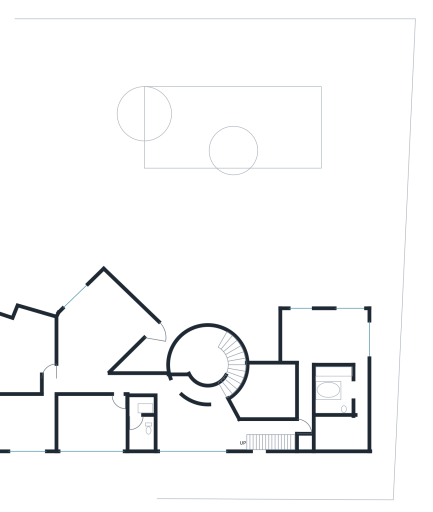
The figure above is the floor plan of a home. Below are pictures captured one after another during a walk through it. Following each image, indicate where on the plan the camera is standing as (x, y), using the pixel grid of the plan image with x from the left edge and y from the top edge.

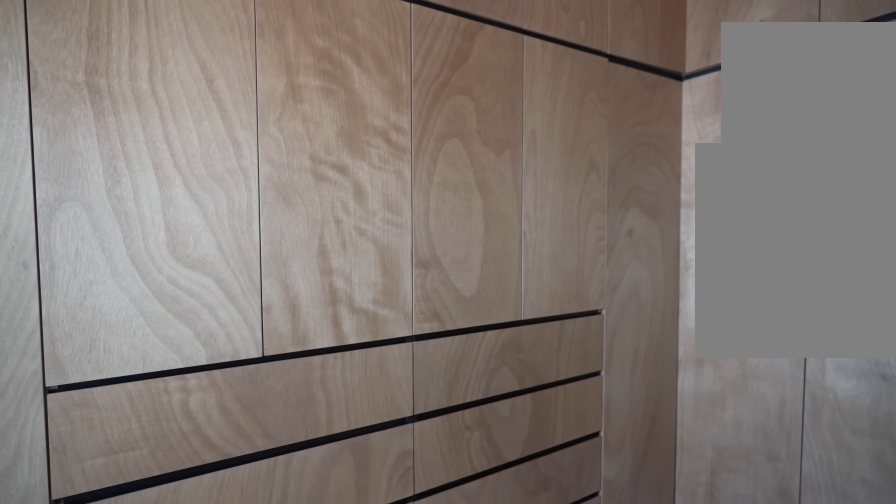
(337, 435)
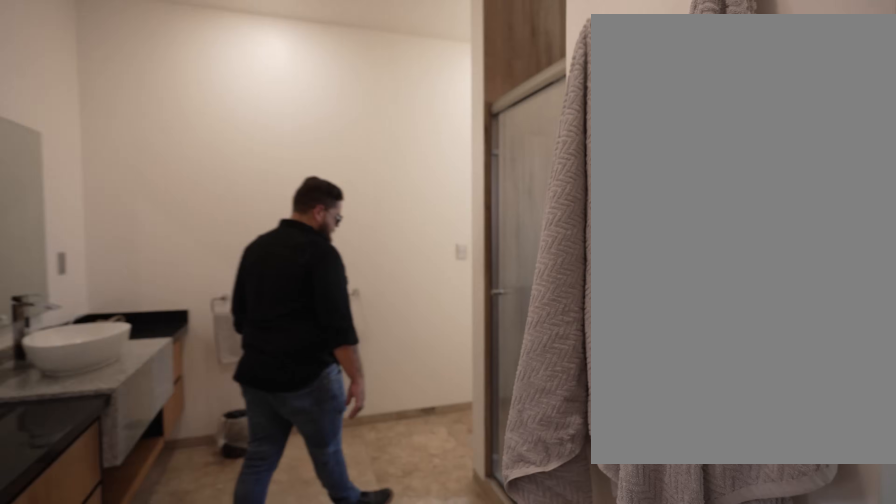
(352, 392)
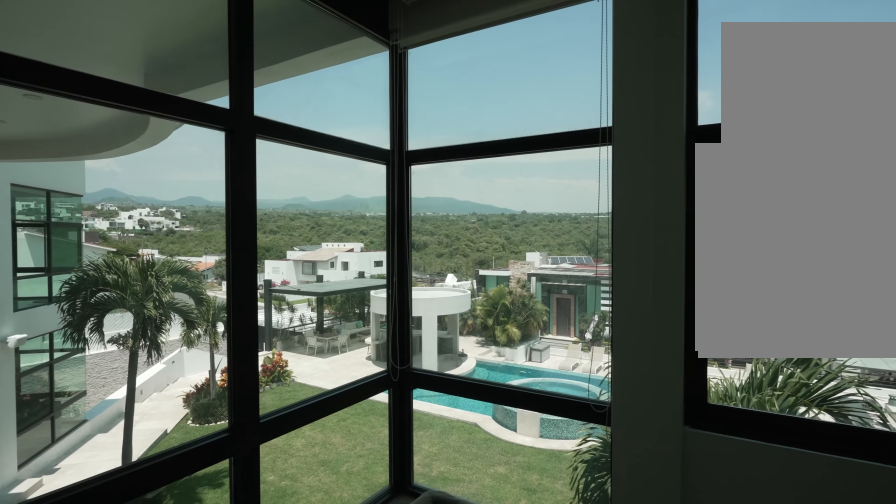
(317, 320)
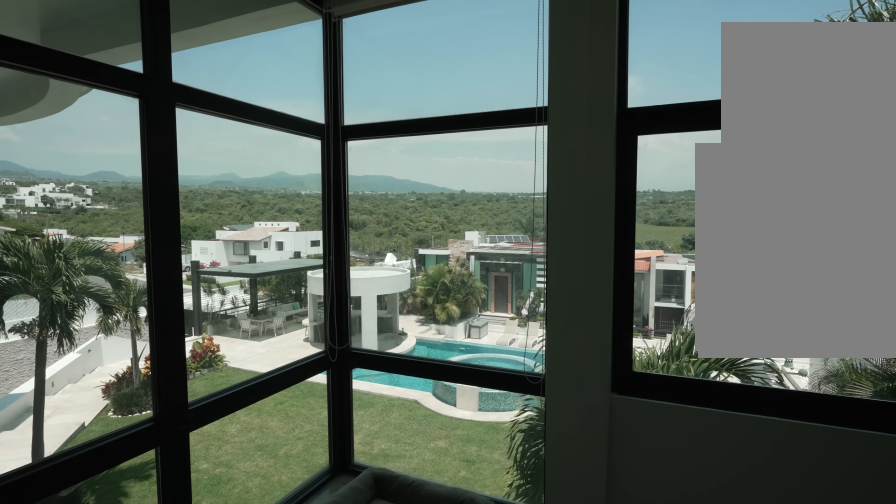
(317, 320)
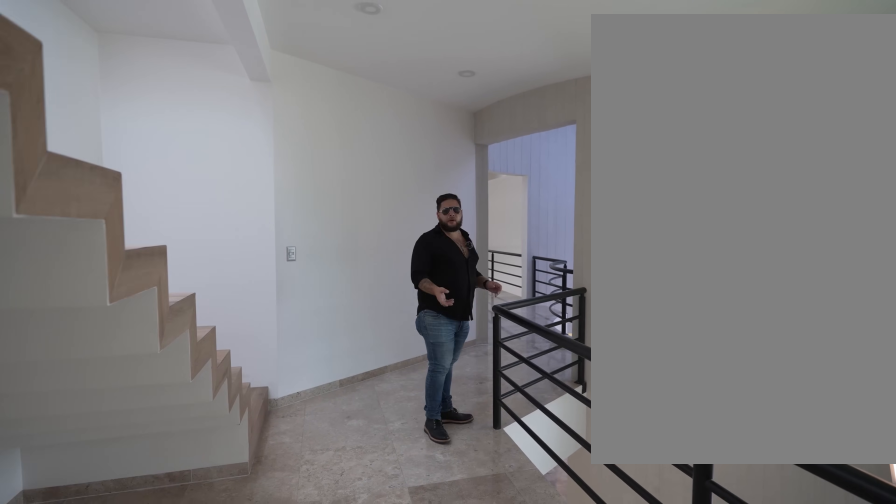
(280, 425)
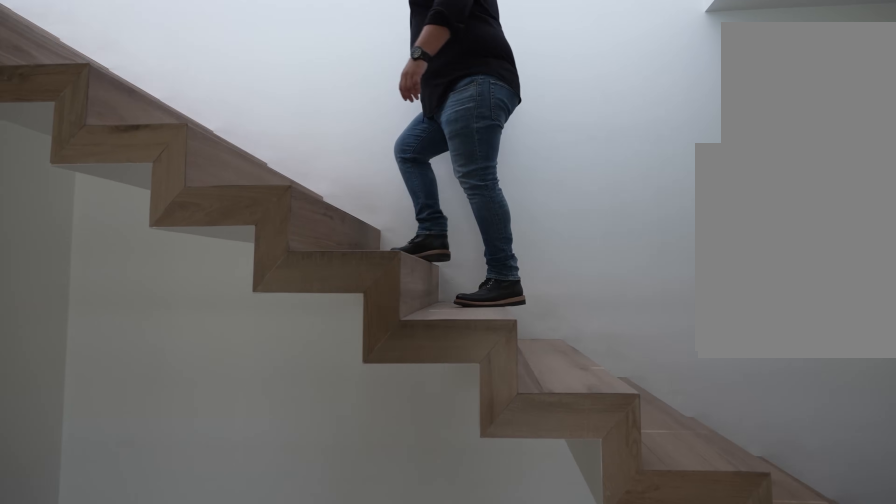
(266, 426)
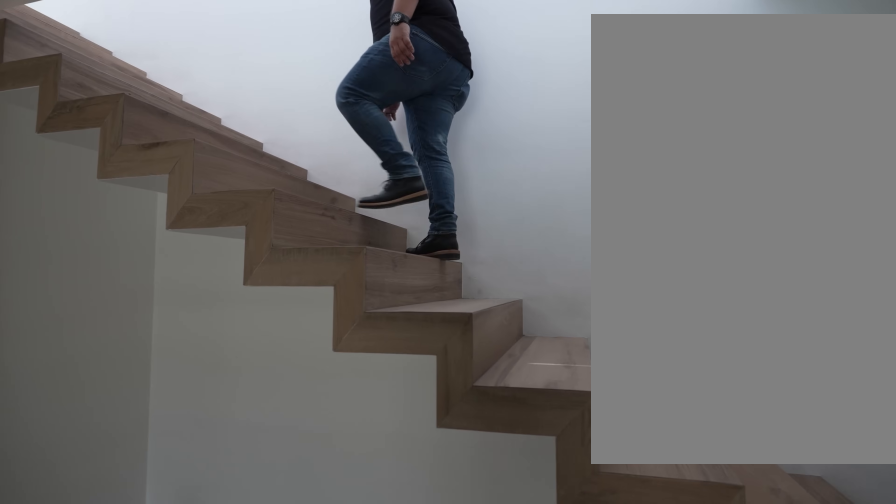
(262, 426)
